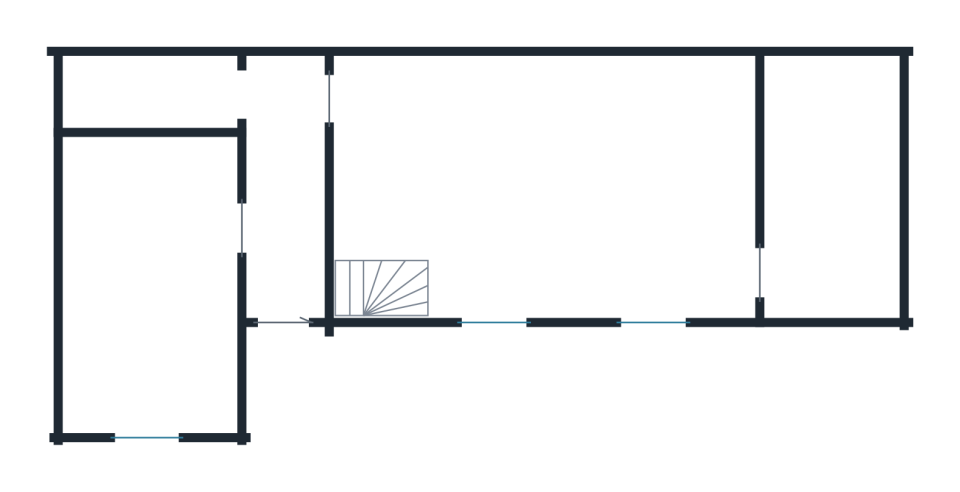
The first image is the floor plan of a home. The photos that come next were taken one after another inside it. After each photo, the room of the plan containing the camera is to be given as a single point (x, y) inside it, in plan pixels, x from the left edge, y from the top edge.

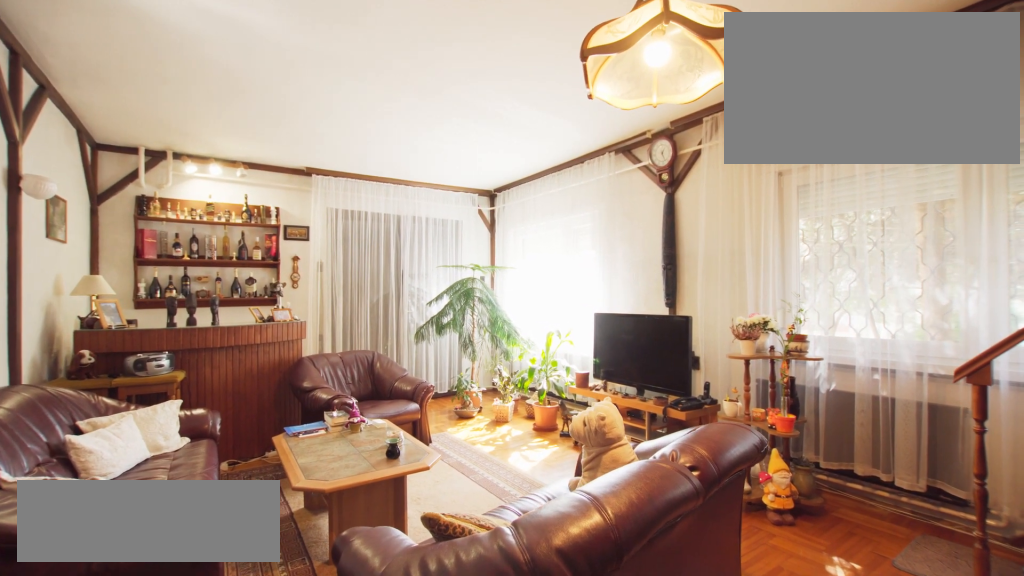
(555, 206)
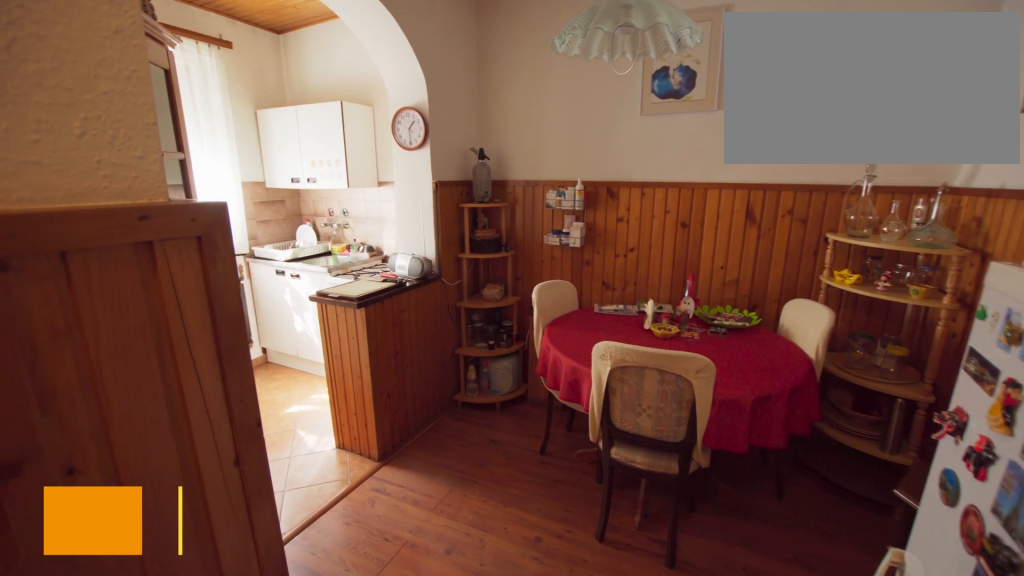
(154, 293)
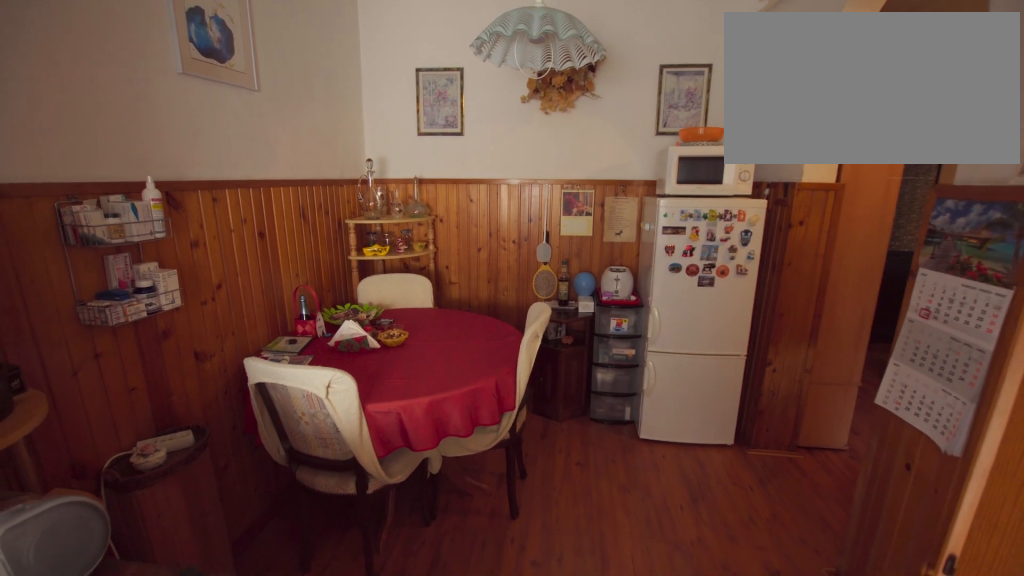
(154, 293)
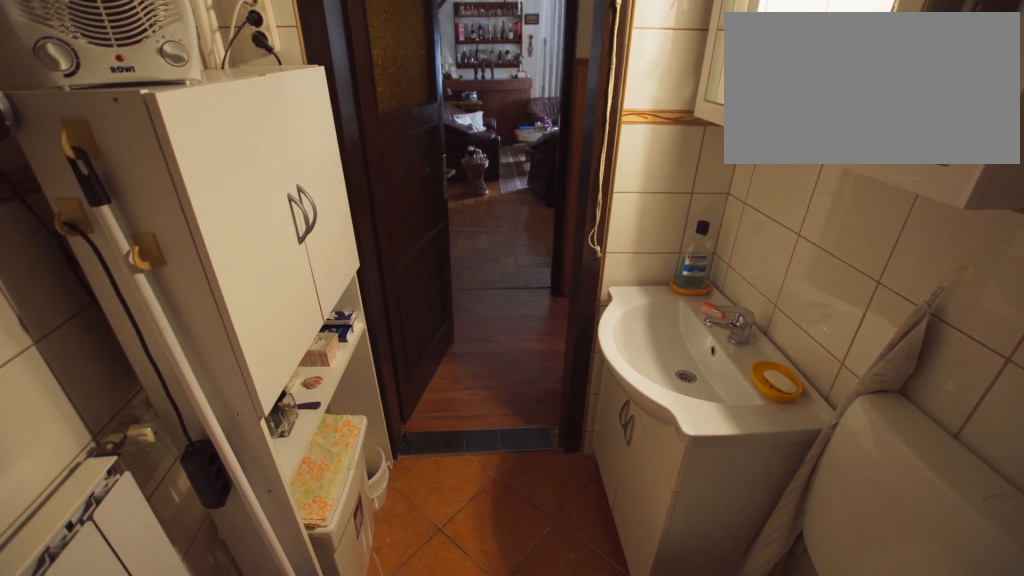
(154, 92)
